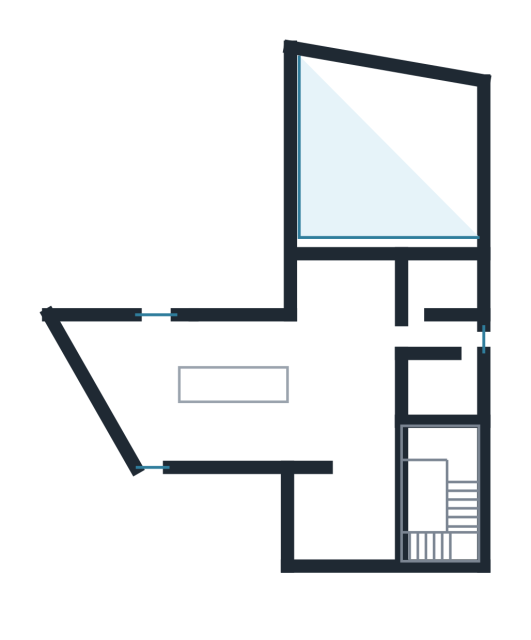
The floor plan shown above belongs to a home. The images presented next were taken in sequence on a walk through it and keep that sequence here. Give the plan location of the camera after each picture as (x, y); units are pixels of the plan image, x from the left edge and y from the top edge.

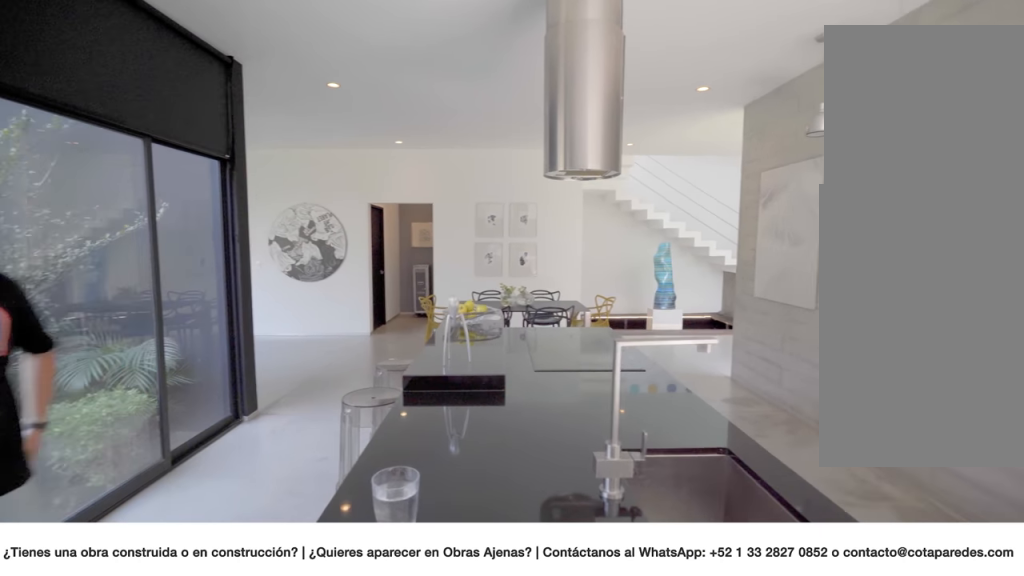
(155, 383)
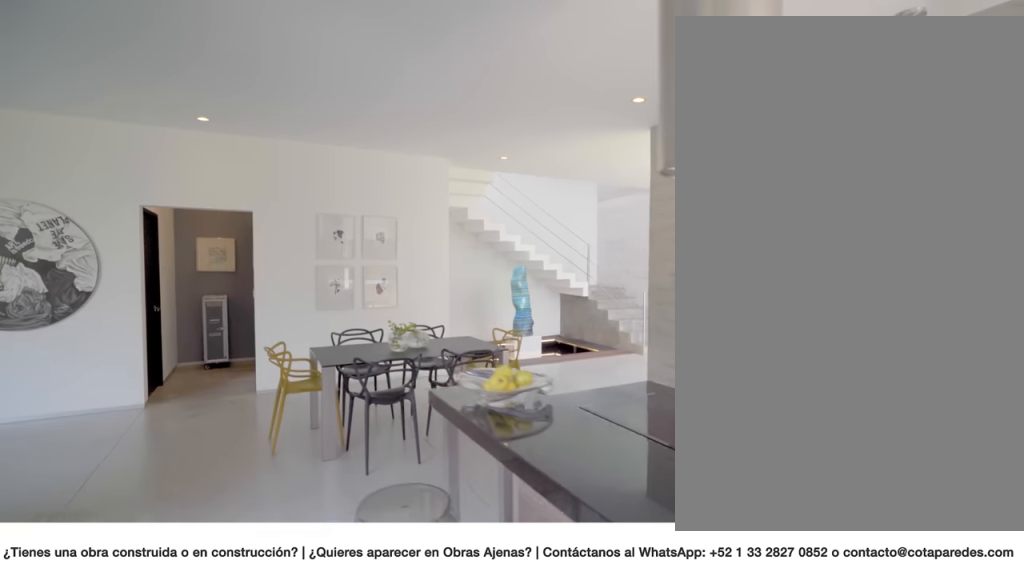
(156, 387)
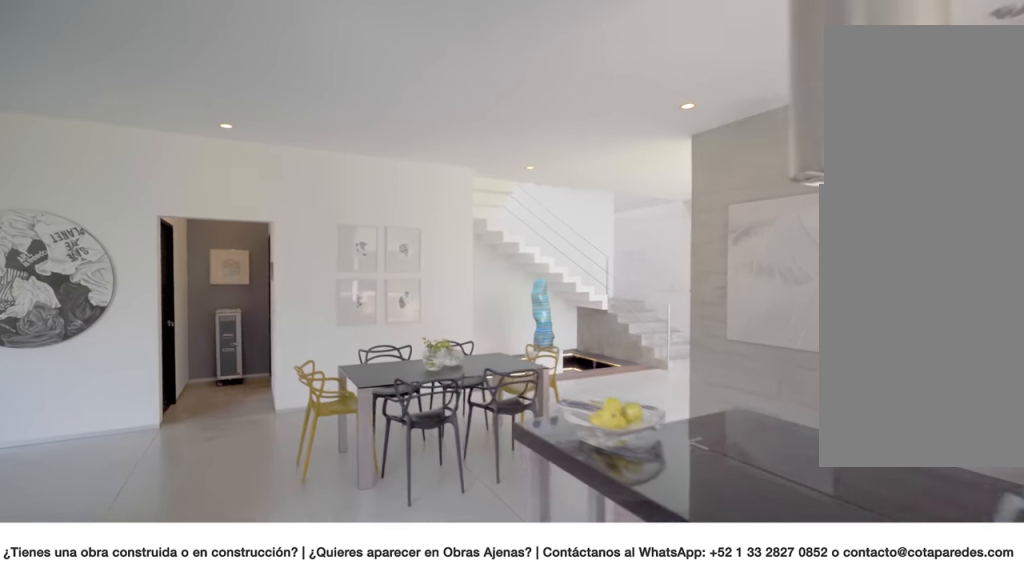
(156, 386)
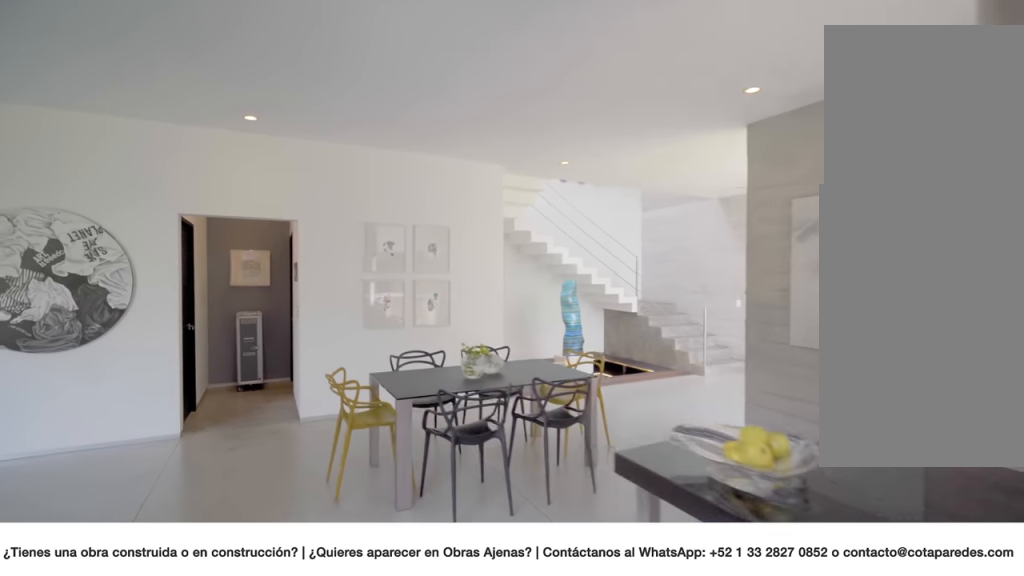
(156, 387)
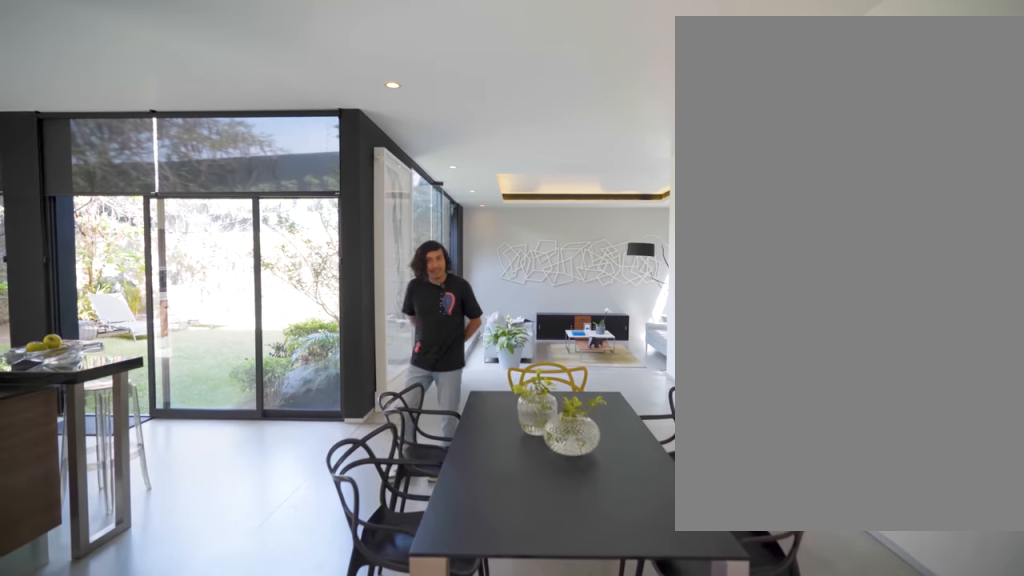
(346, 444)
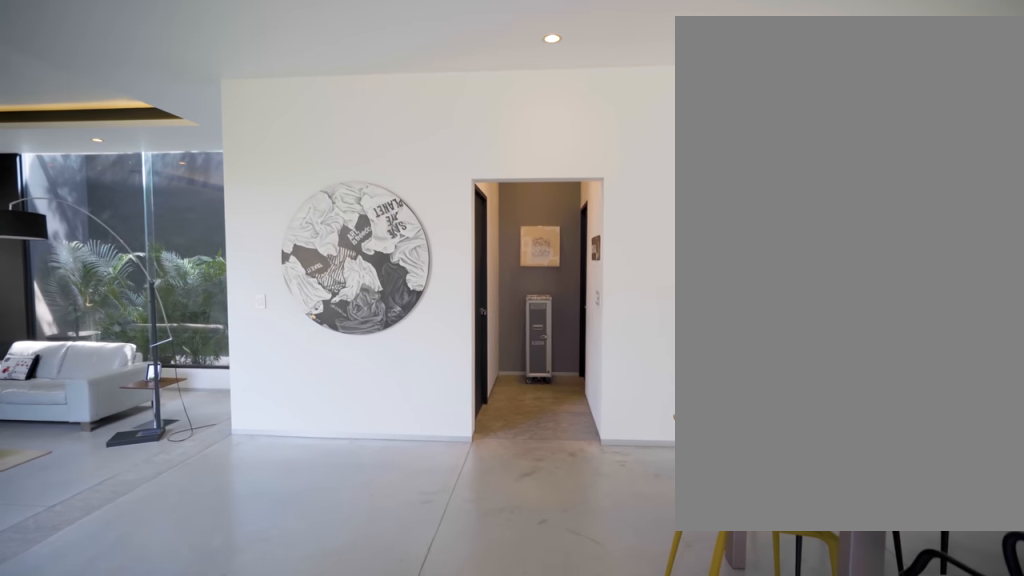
(316, 341)
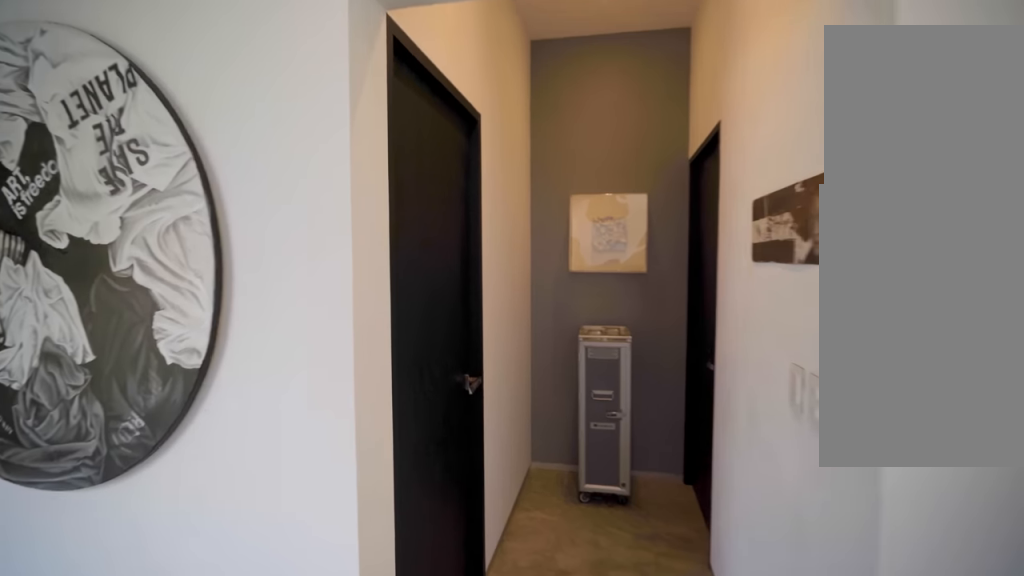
(343, 346)
